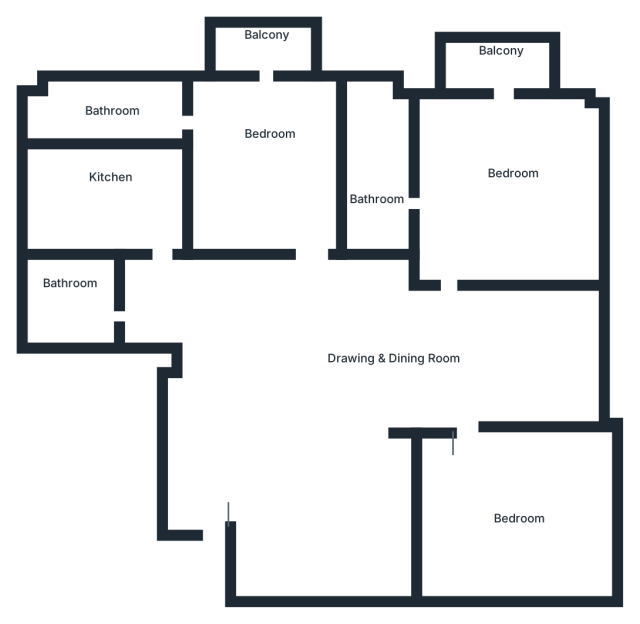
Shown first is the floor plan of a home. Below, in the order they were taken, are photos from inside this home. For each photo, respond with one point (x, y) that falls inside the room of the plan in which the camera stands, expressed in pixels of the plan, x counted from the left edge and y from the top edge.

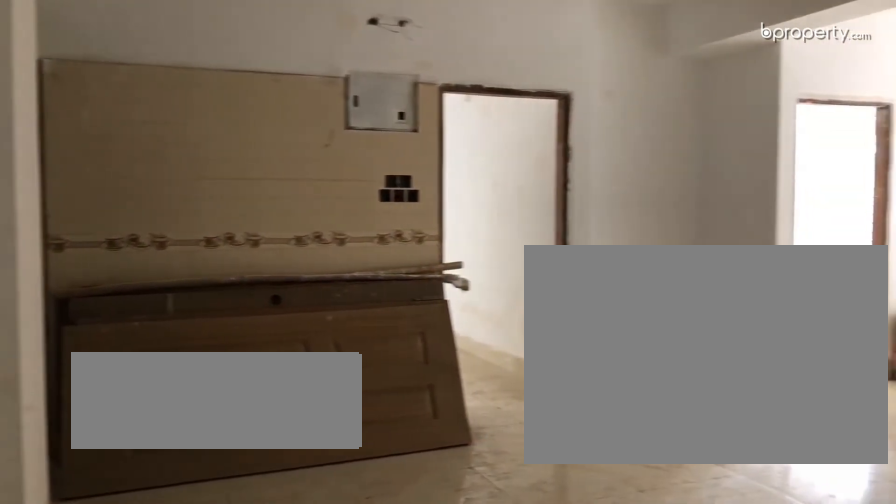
(299, 429)
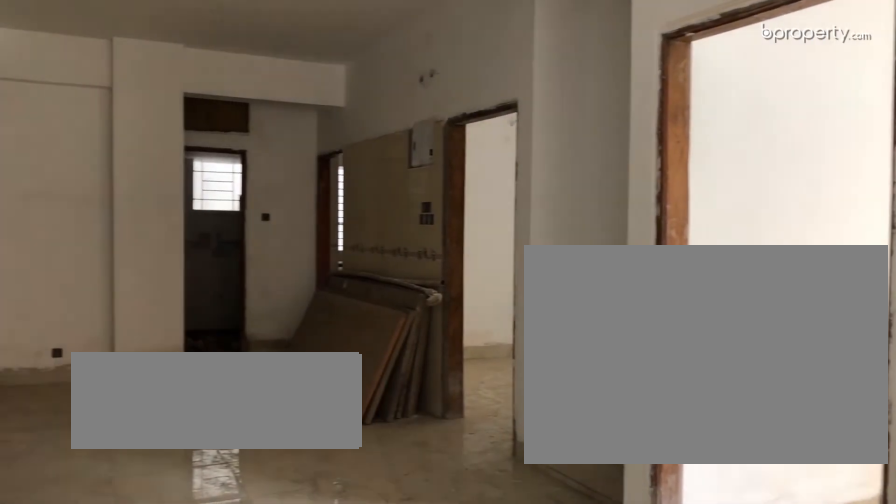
(298, 413)
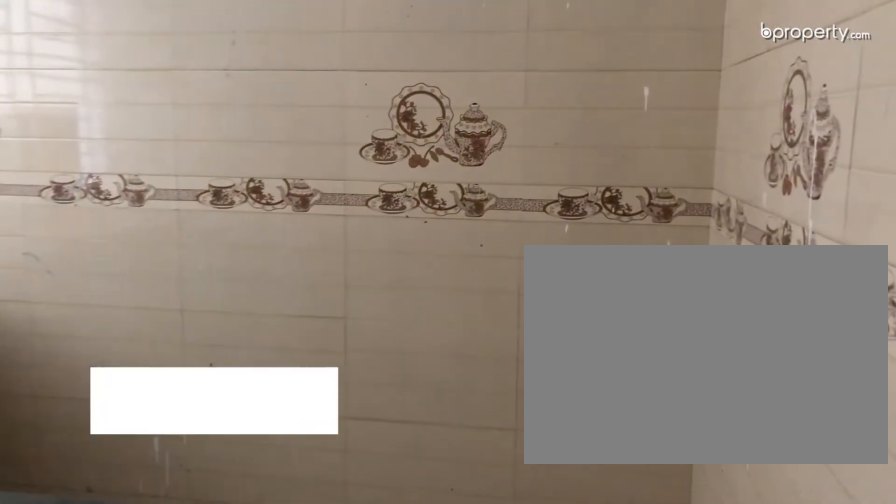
(116, 202)
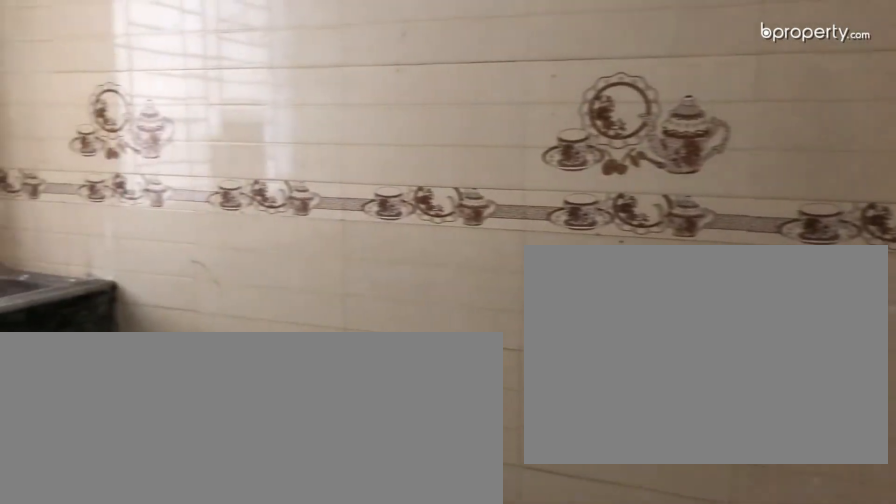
(116, 202)
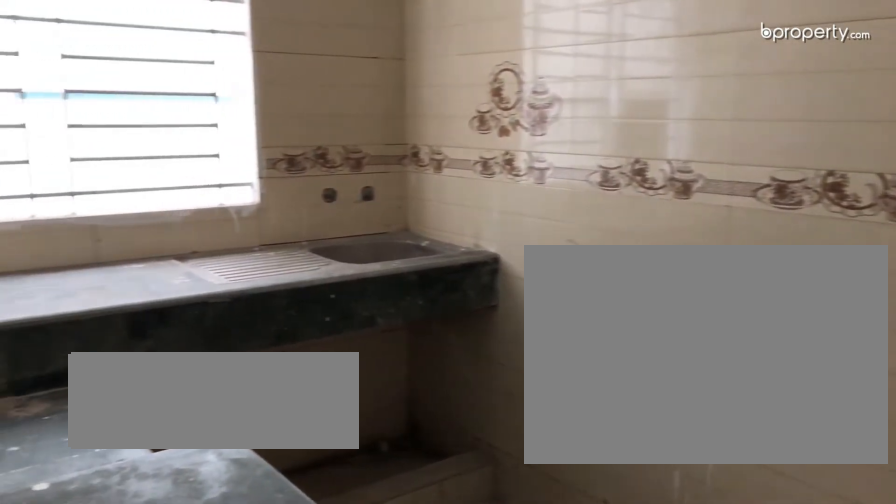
(116, 202)
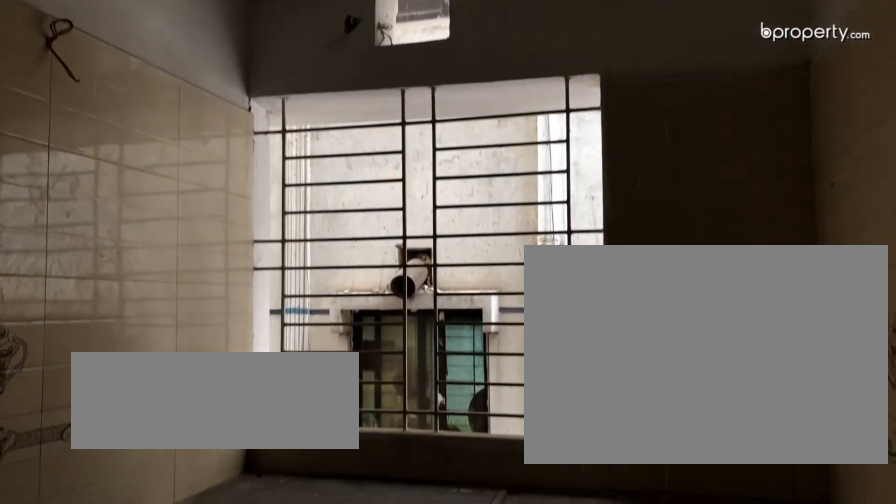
(120, 202)
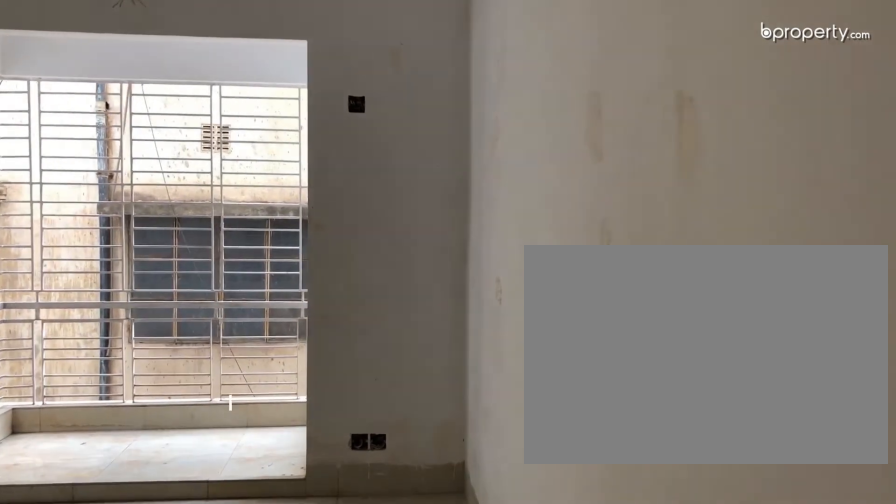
(273, 171)
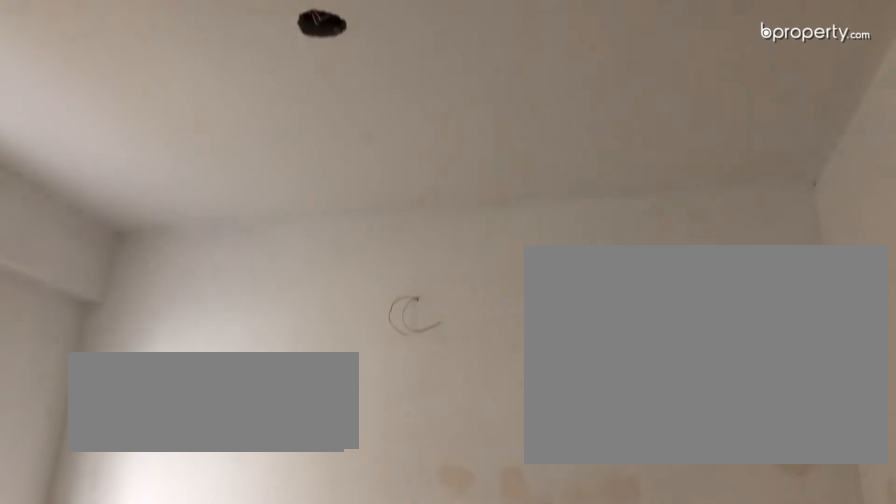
(511, 506)
